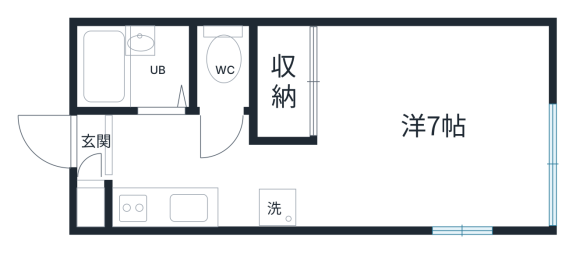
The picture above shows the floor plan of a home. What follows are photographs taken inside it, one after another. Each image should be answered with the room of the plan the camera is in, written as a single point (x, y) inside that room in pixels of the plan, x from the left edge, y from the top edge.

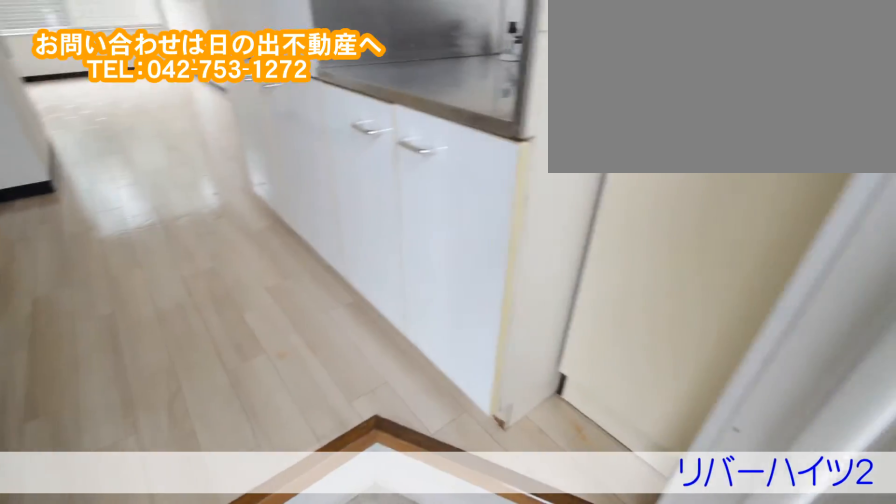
(147, 145)
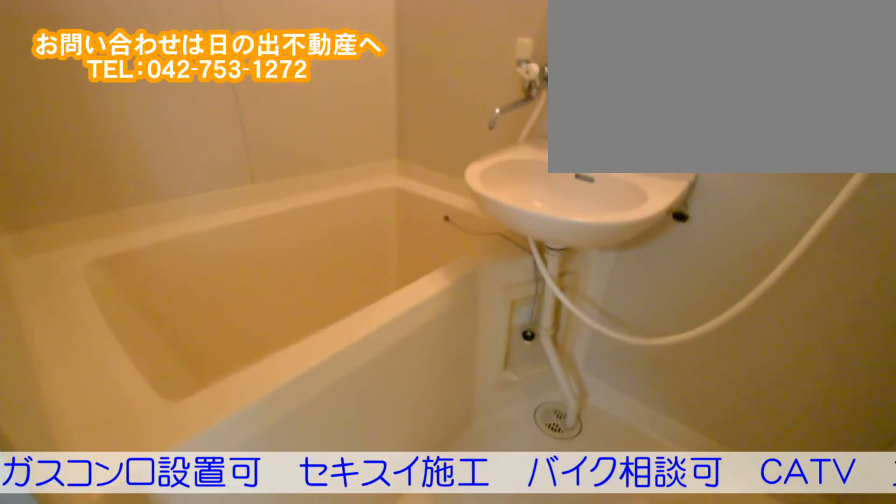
(128, 75)
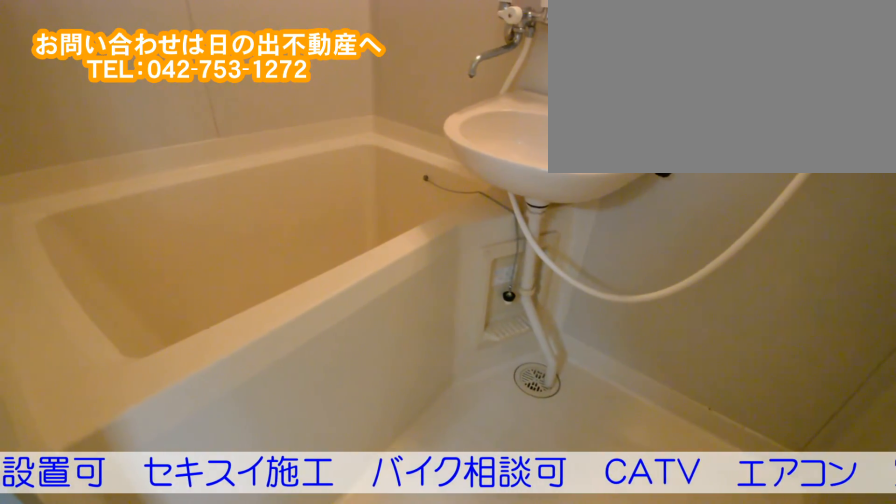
(128, 75)
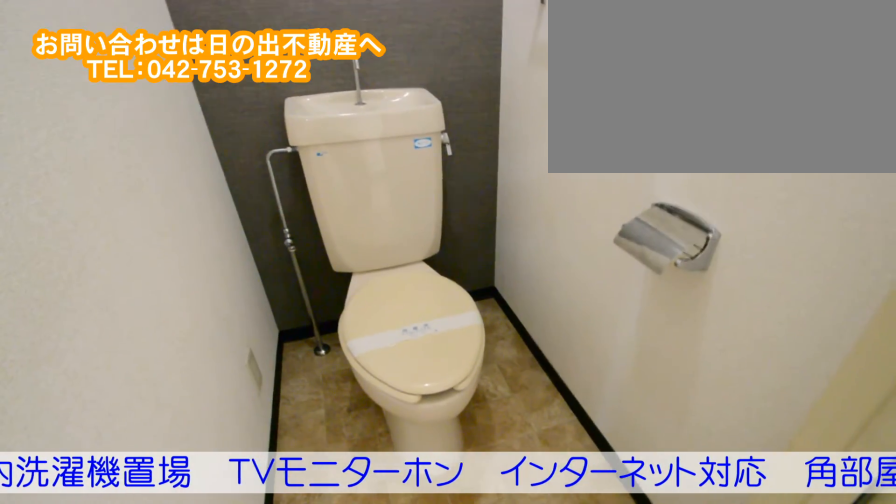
(217, 72)
